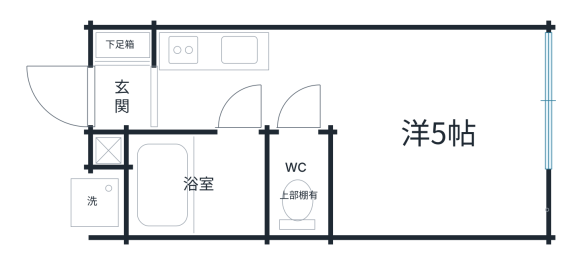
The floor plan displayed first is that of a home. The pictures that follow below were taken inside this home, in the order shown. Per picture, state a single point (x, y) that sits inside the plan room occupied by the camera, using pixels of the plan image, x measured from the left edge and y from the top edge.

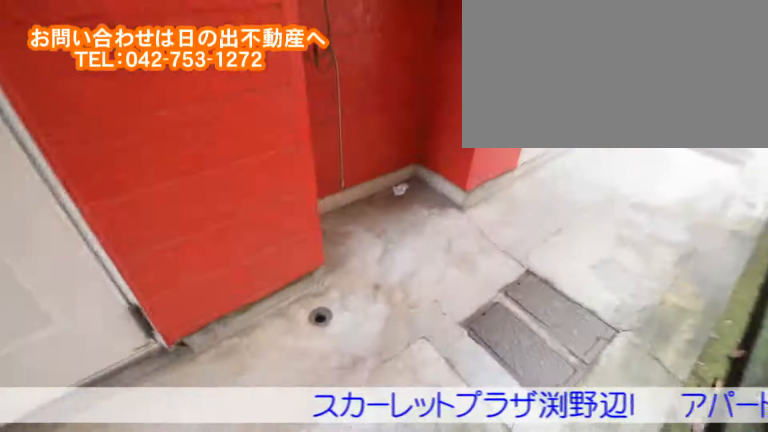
(71, 208)
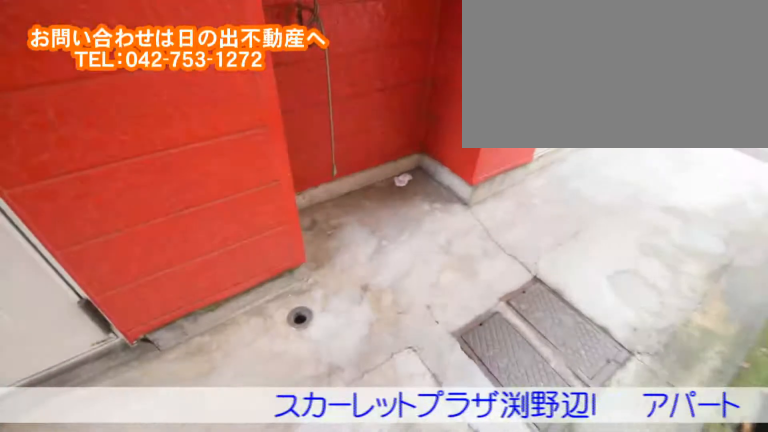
(72, 208)
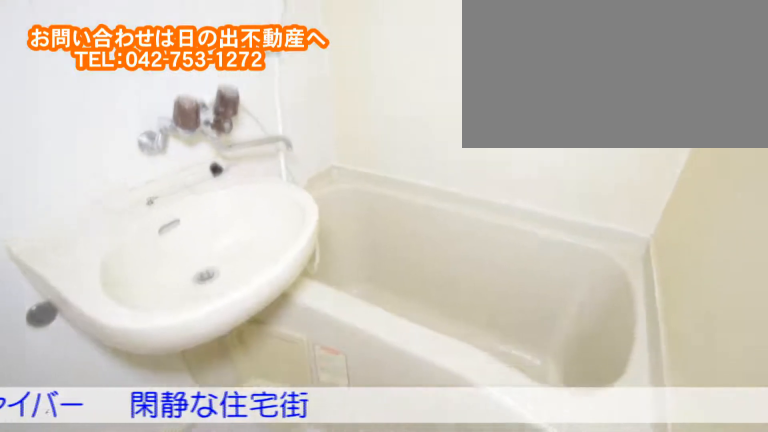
(229, 176)
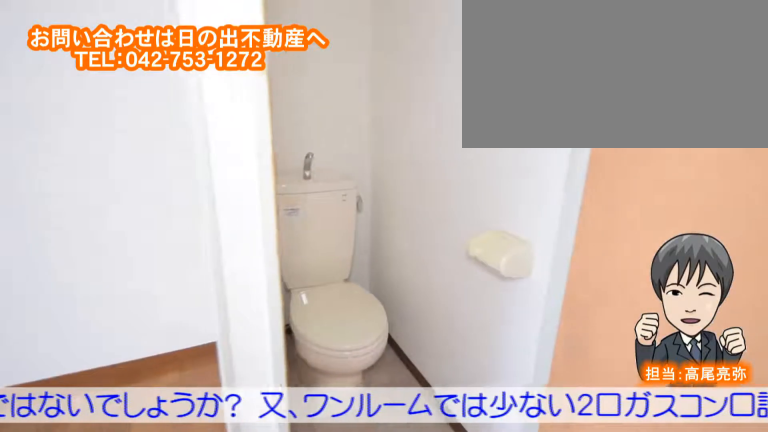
(298, 184)
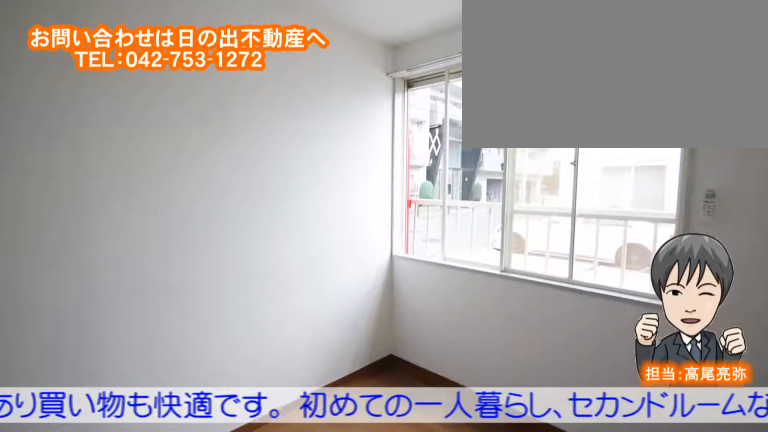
(445, 160)
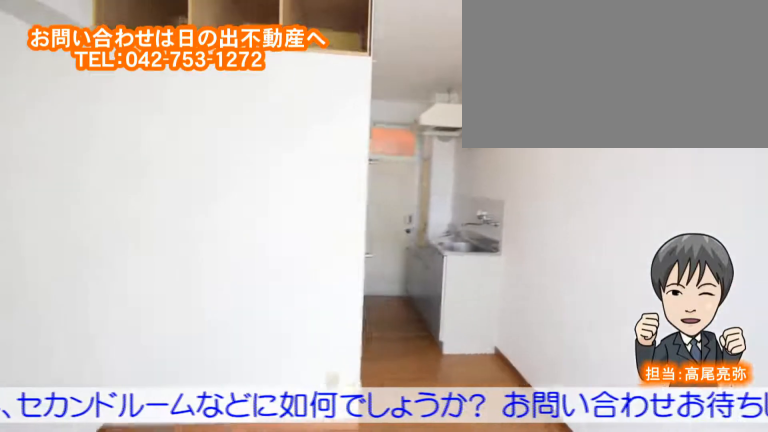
(445, 160)
